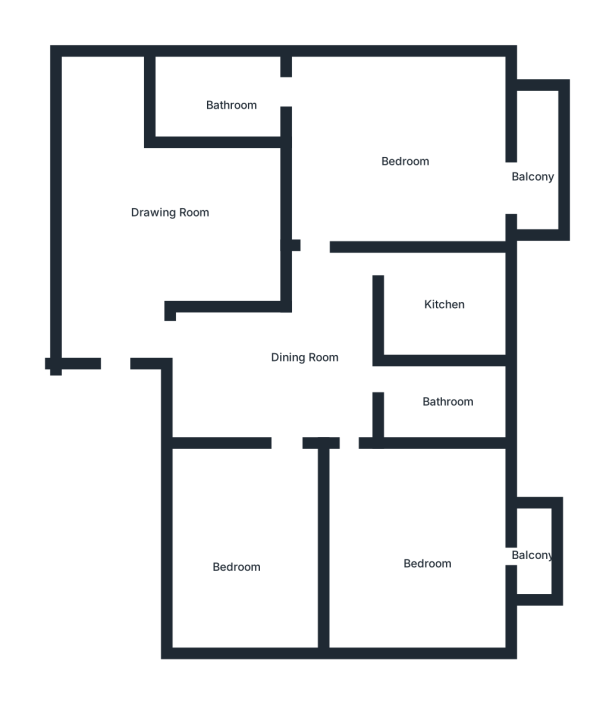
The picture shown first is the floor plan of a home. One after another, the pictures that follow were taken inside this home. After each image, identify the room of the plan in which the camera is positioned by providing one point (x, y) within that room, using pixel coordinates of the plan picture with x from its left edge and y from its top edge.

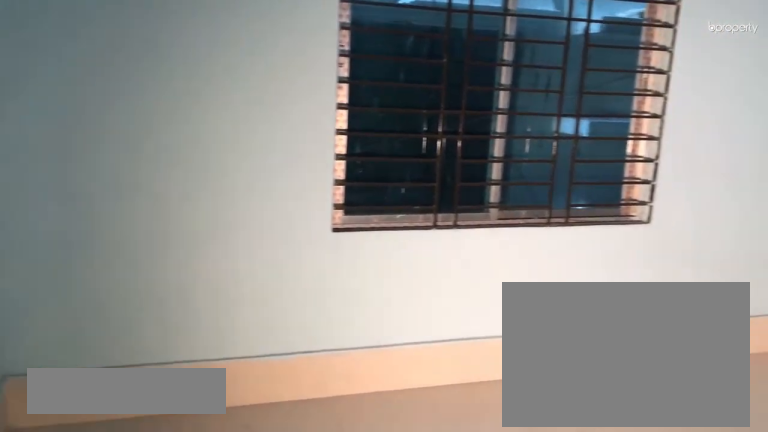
(327, 210)
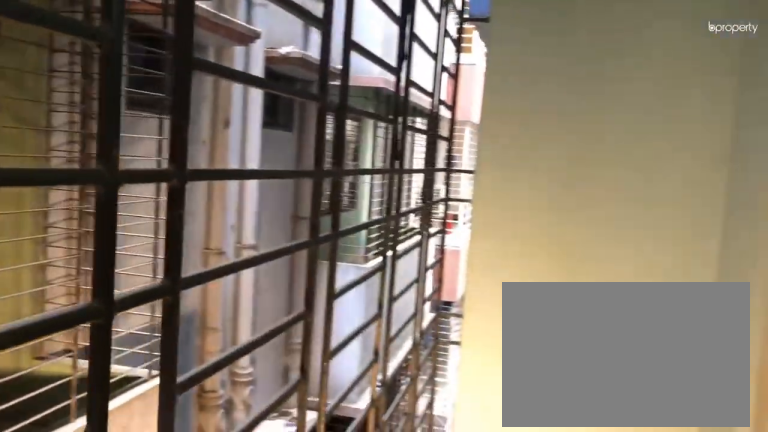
(545, 141)
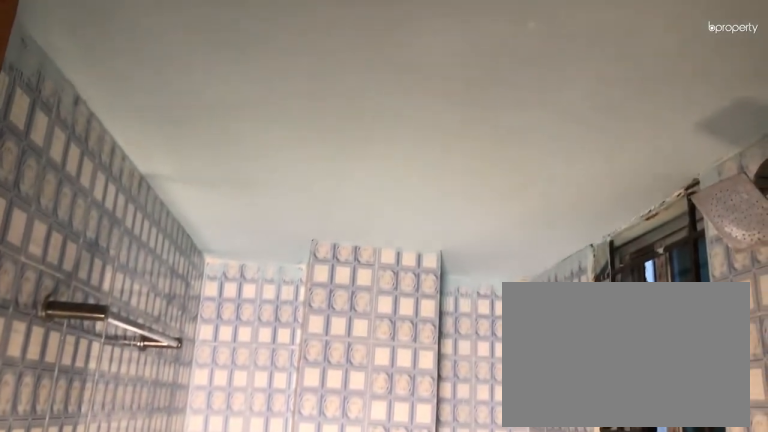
(222, 105)
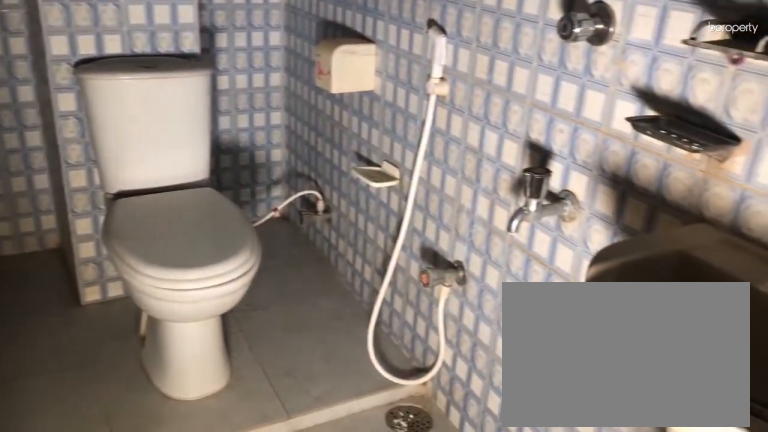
(222, 105)
